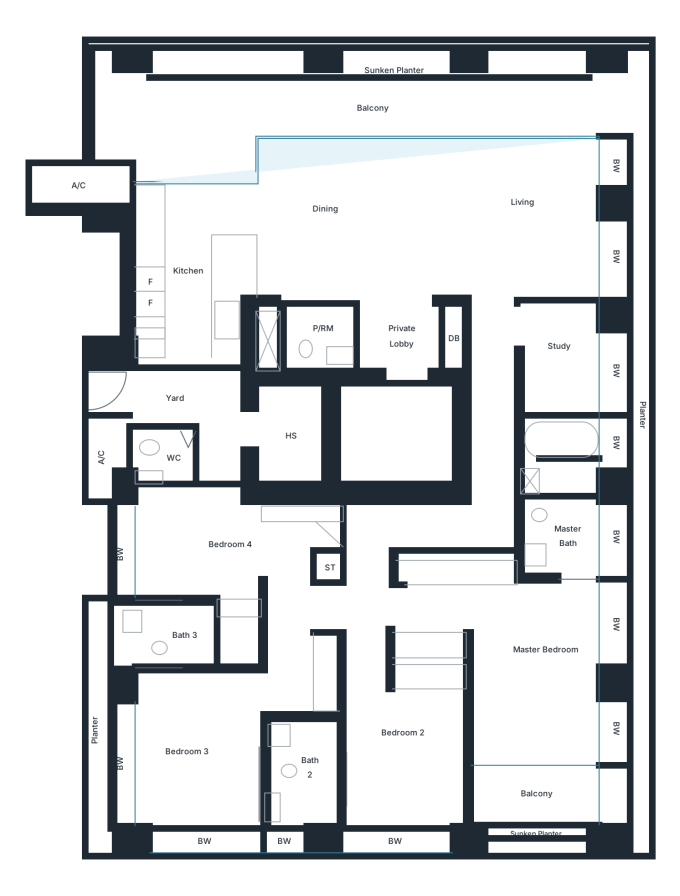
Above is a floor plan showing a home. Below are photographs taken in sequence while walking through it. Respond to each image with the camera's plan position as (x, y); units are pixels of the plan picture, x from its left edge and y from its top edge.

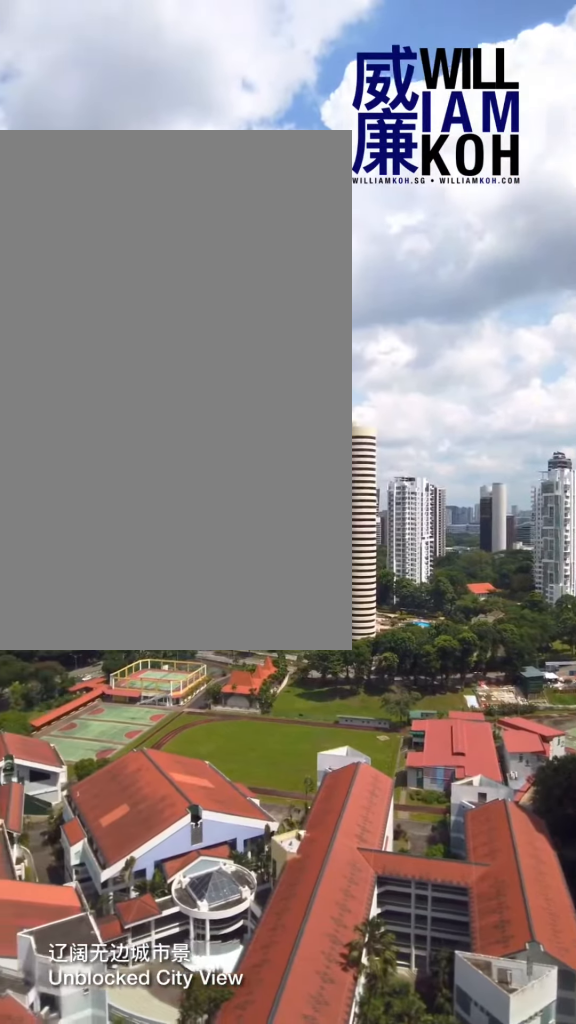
(236, 85)
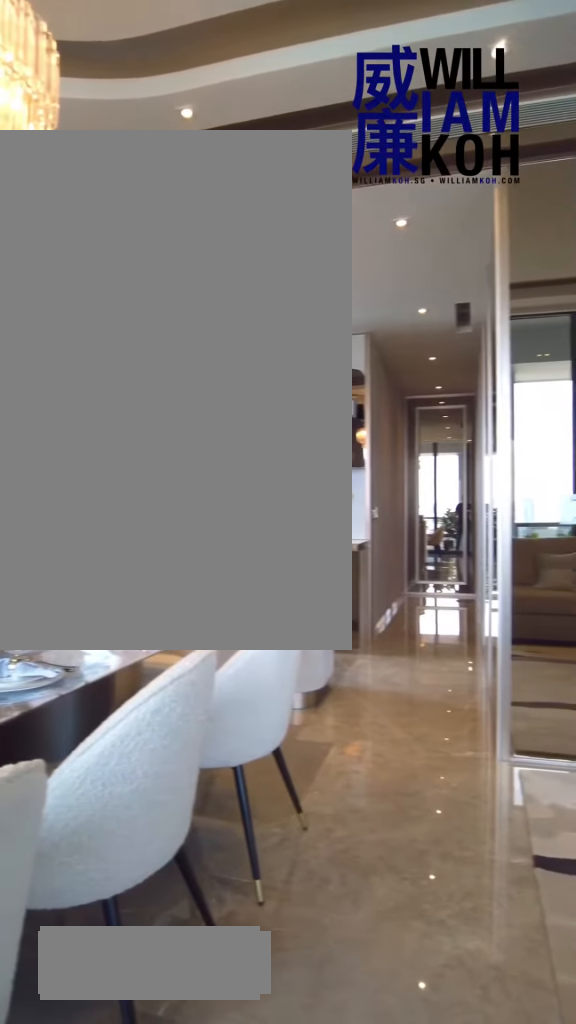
(527, 170)
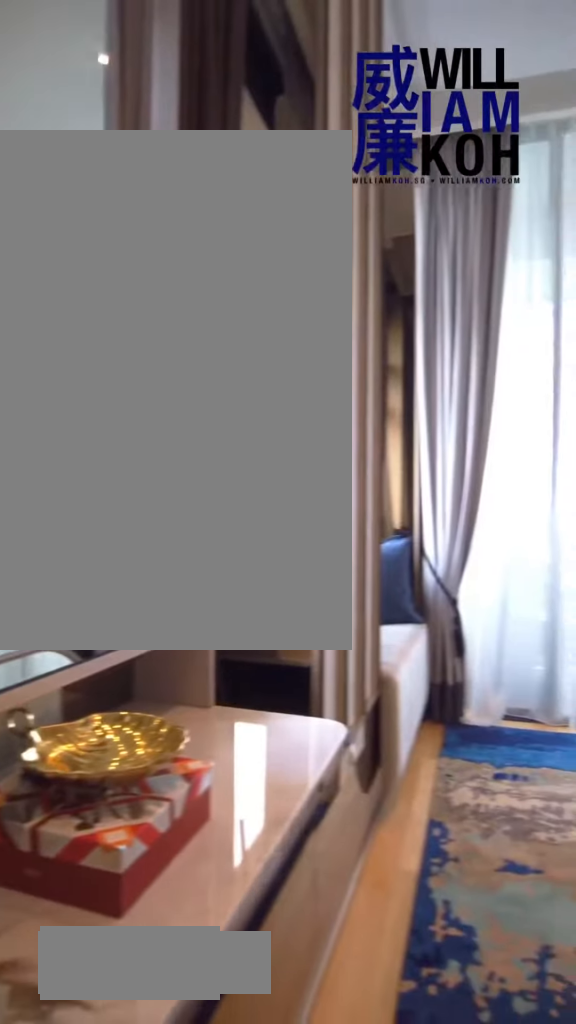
(583, 608)
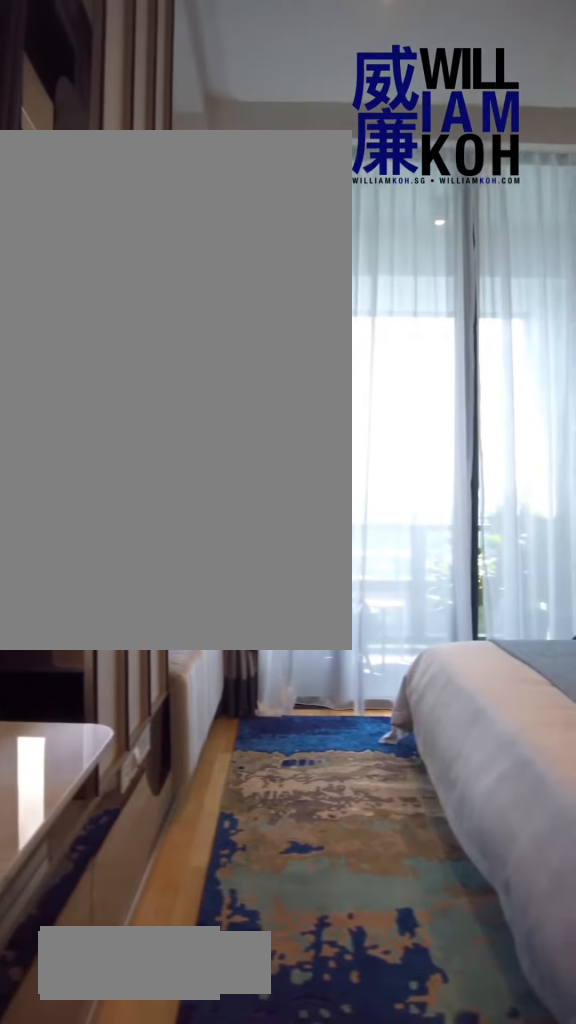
(583, 608)
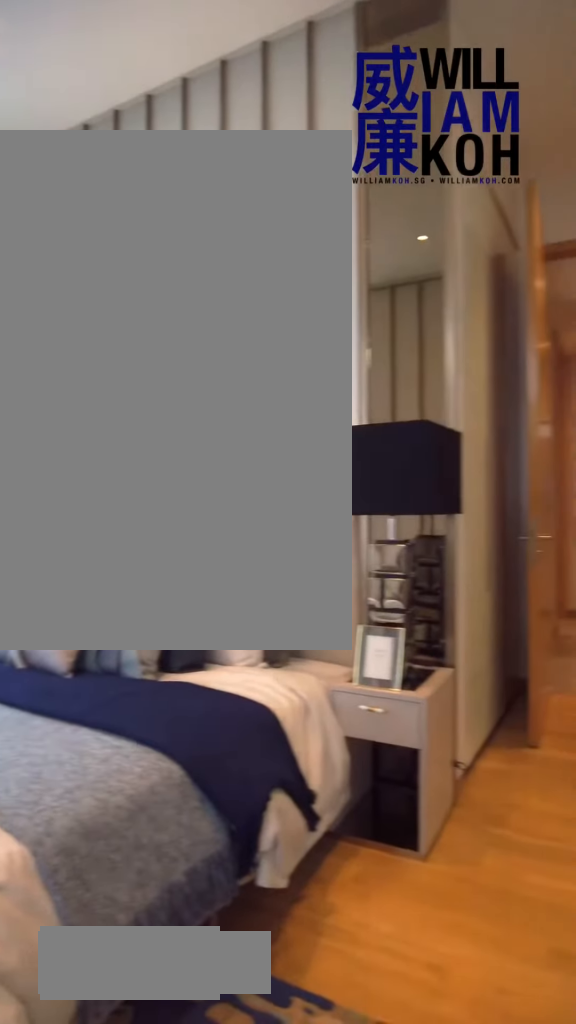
(583, 608)
